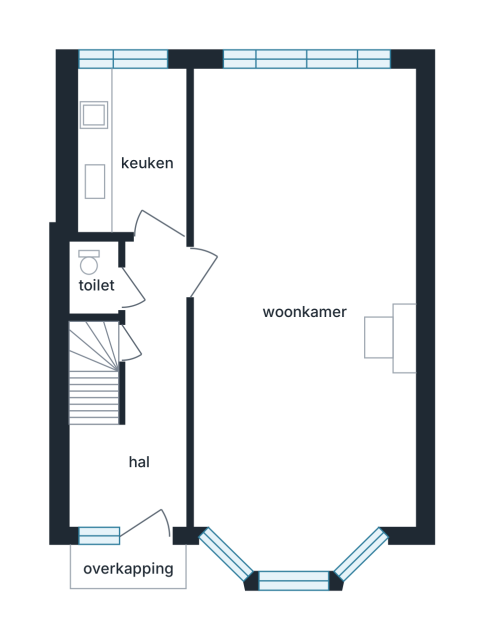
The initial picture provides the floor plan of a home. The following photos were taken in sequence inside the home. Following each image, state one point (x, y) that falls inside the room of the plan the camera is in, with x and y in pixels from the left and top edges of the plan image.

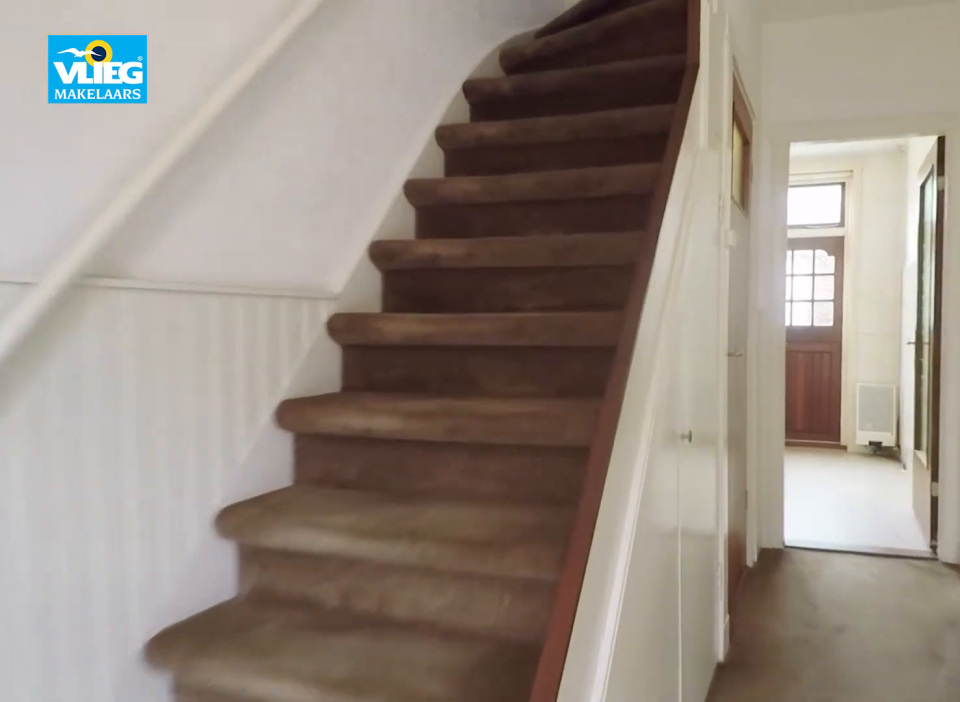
(141, 405)
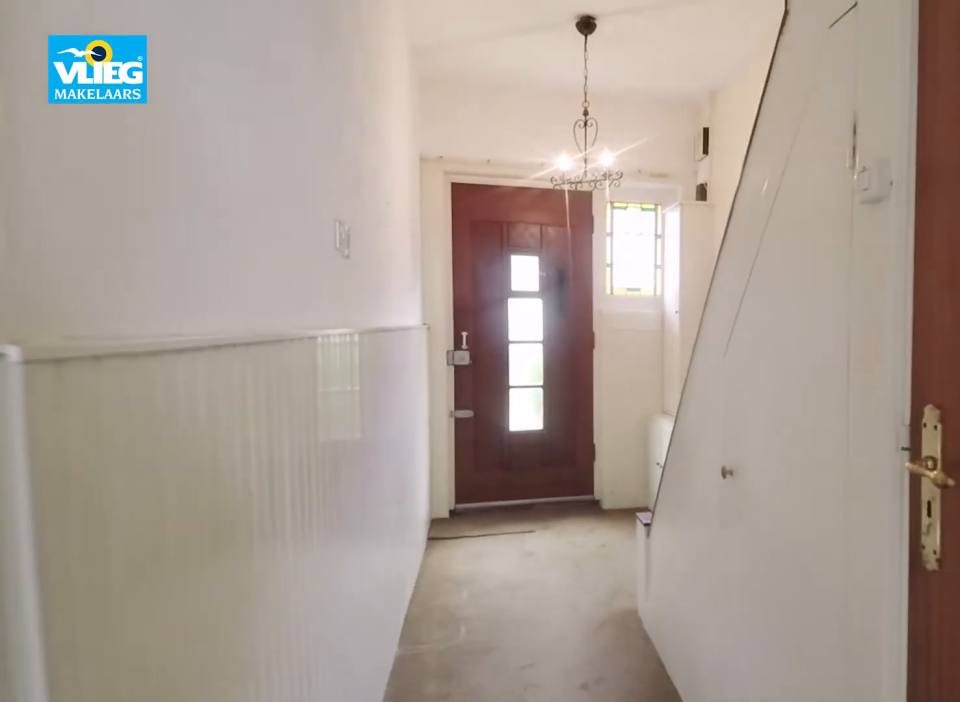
(141, 405)
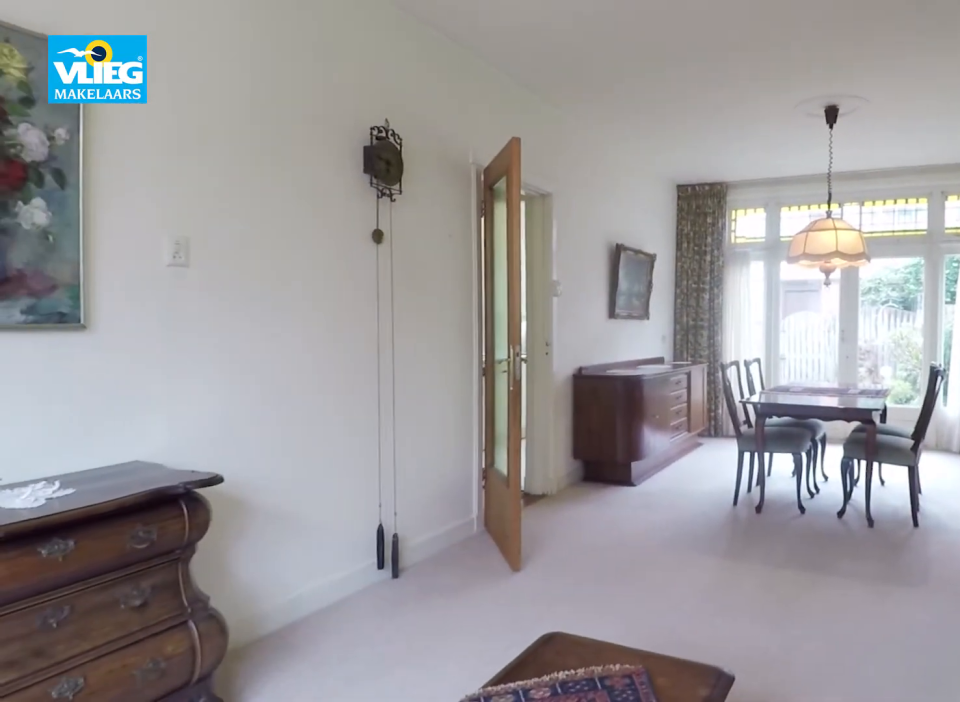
(297, 114)
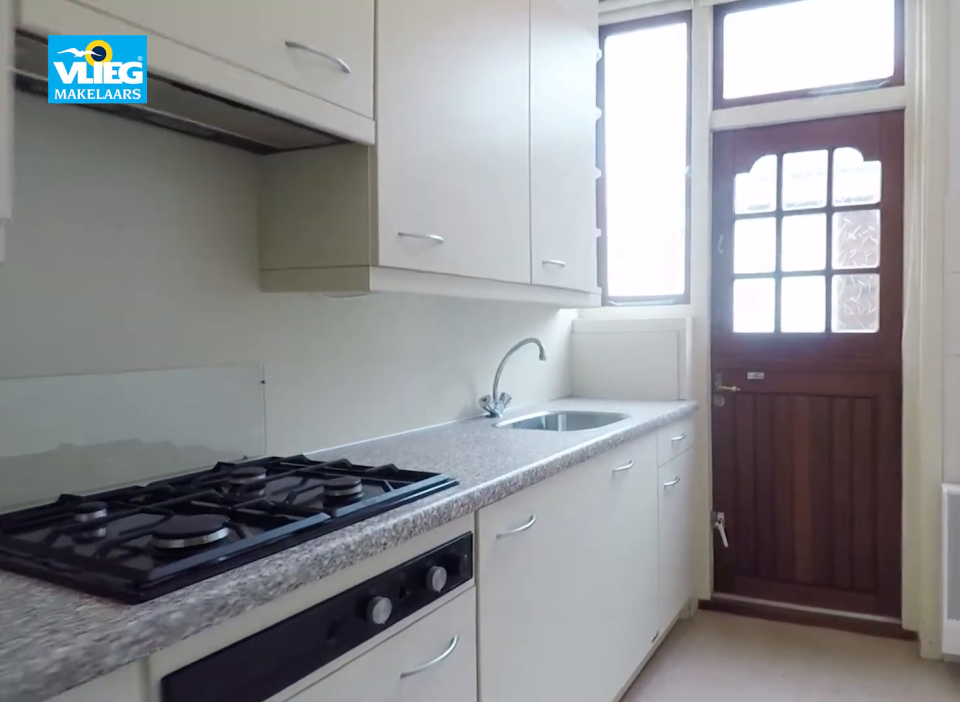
(132, 149)
